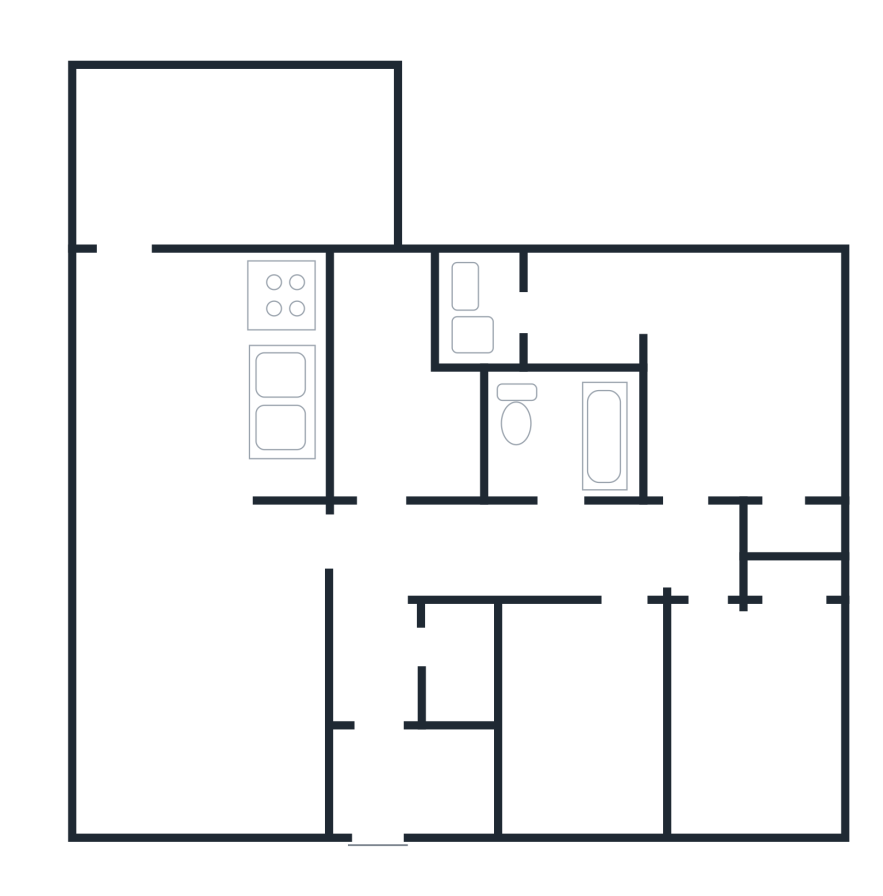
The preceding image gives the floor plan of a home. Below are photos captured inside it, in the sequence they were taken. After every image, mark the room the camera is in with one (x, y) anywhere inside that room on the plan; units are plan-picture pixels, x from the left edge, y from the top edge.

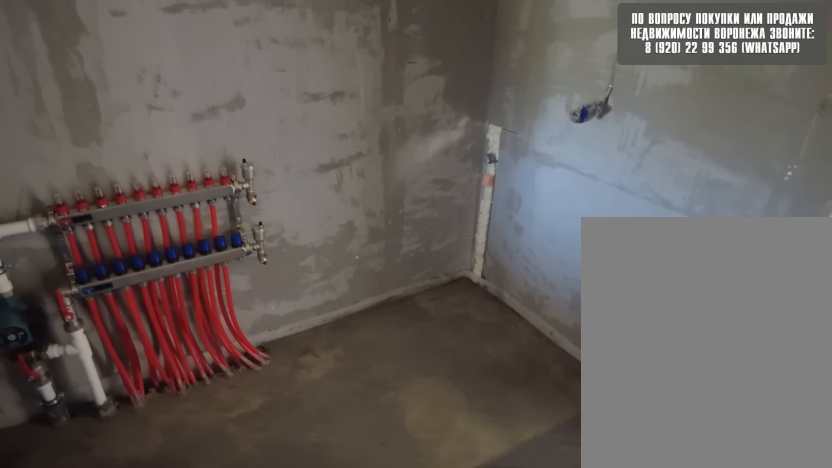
(413, 448)
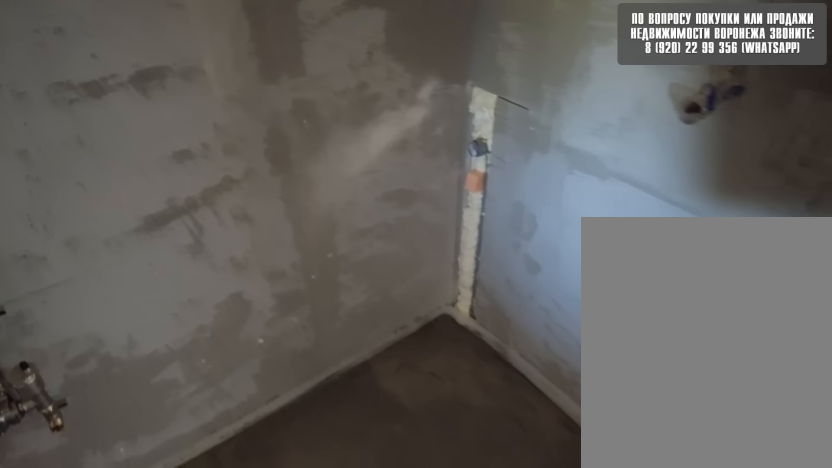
(412, 448)
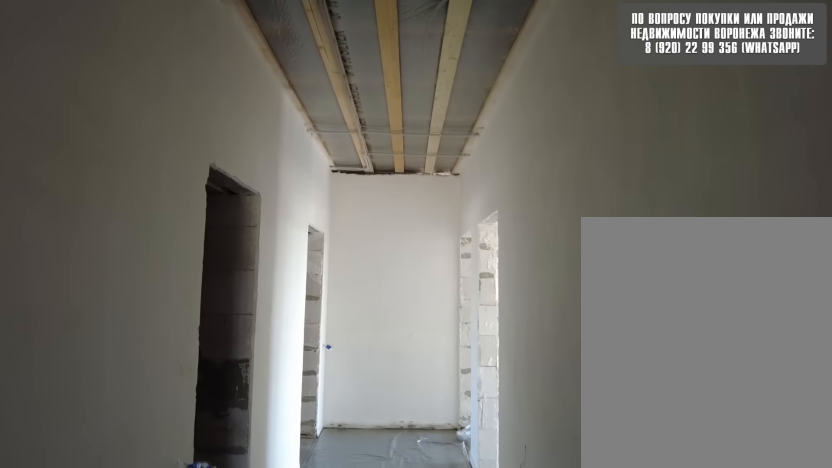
(393, 576)
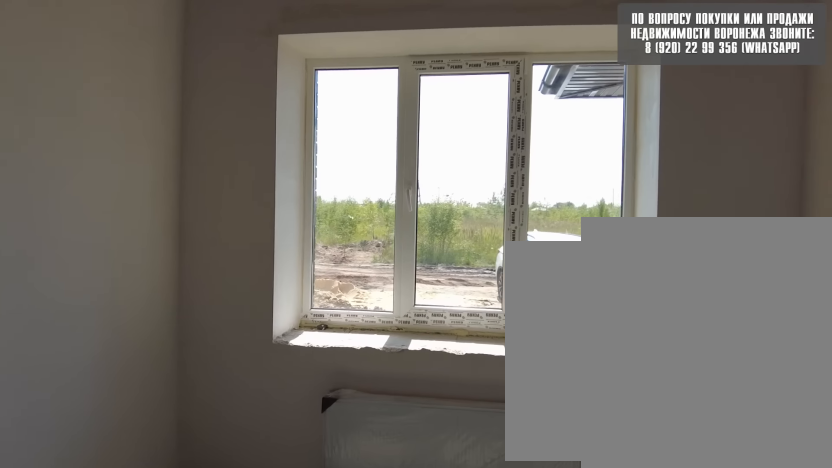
(611, 708)
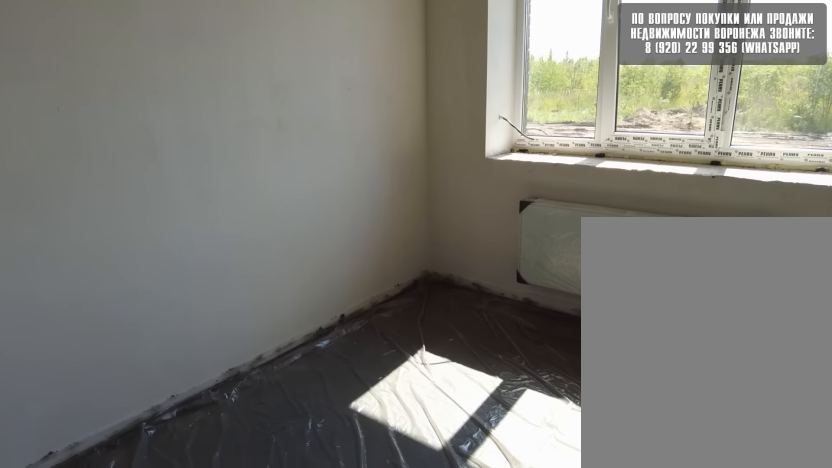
(732, 709)
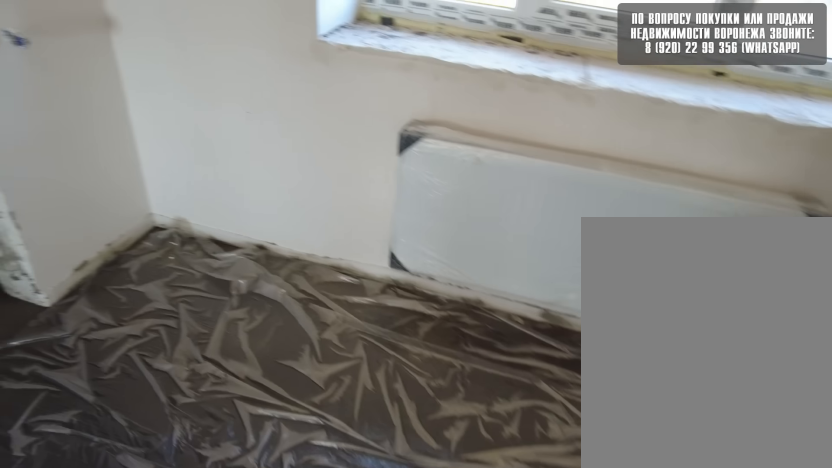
(727, 486)
